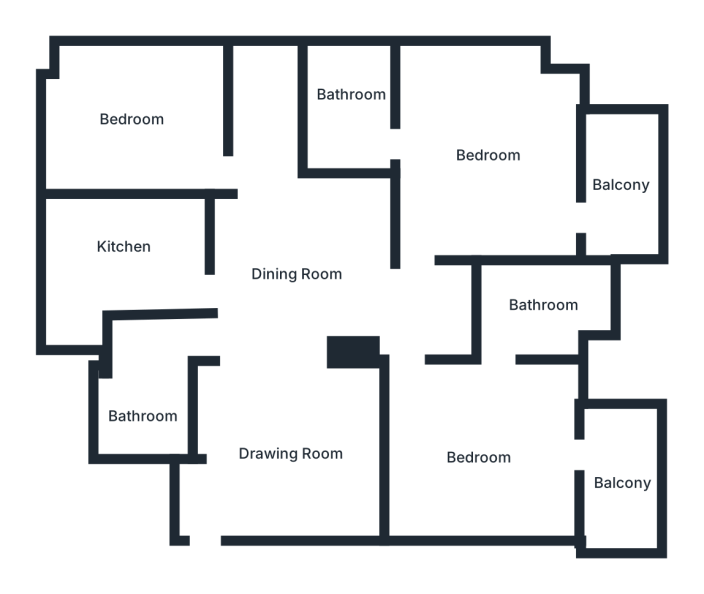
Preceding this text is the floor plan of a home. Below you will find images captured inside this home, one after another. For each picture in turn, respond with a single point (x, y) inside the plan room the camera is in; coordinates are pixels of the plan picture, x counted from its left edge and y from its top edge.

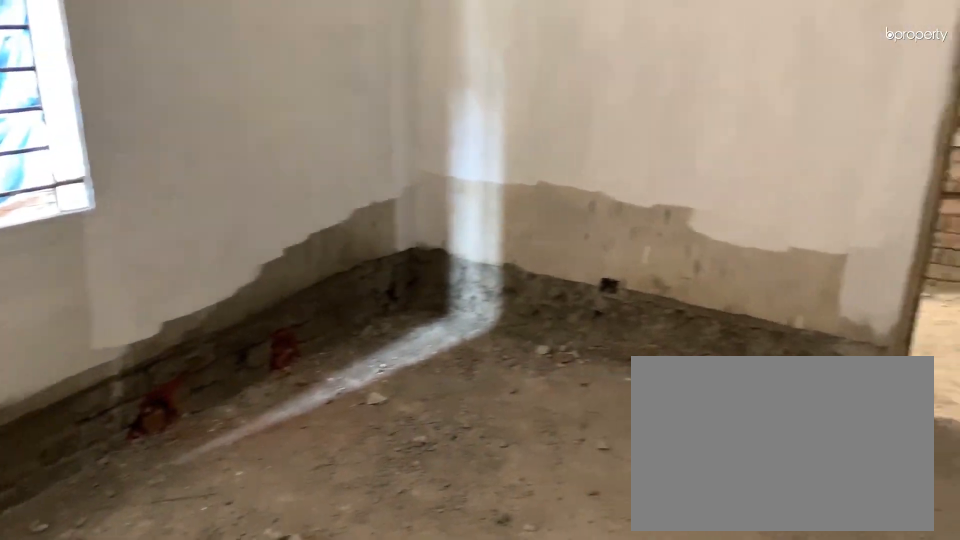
(132, 121)
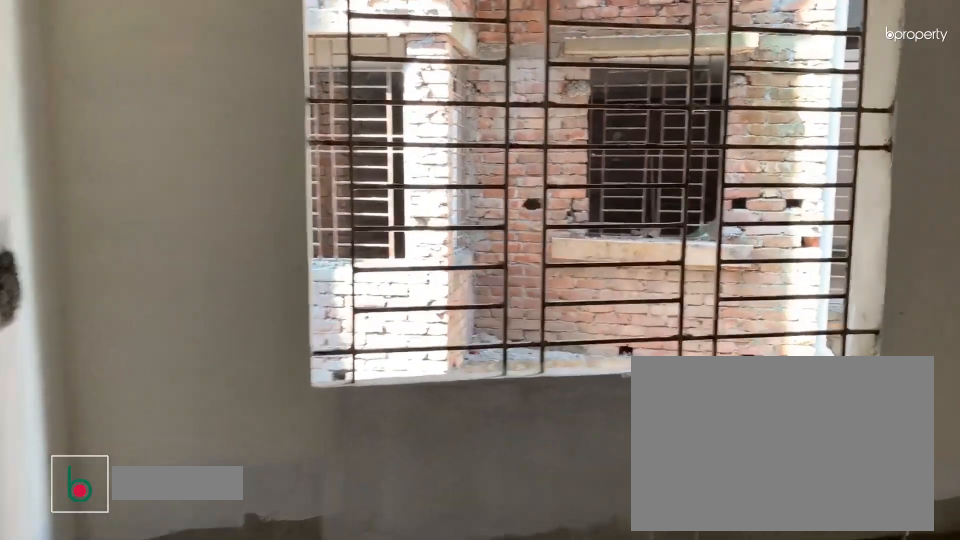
(480, 147)
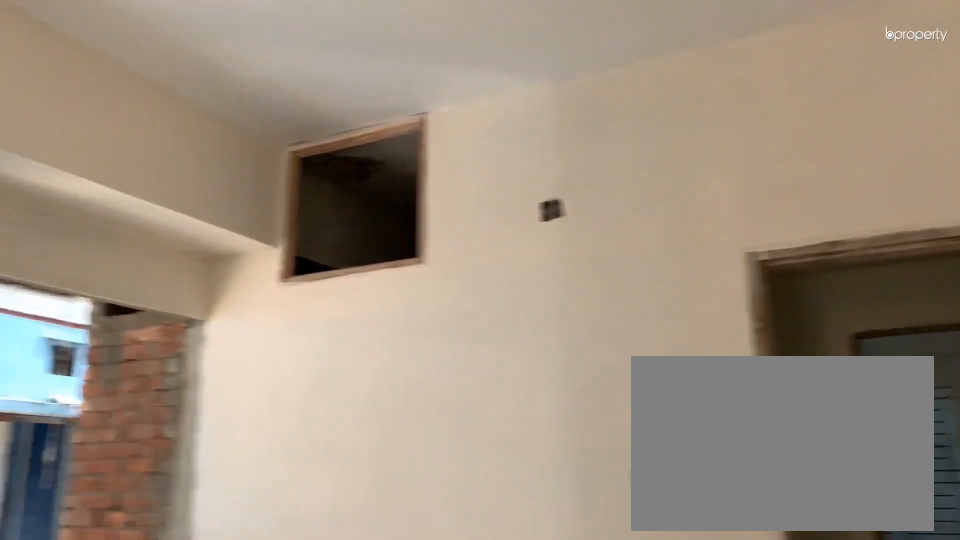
(480, 147)
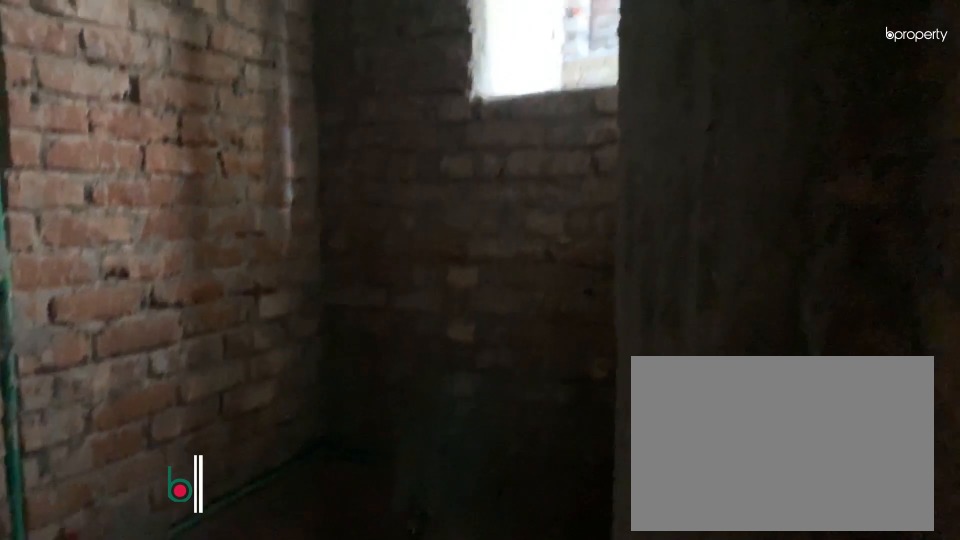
(348, 112)
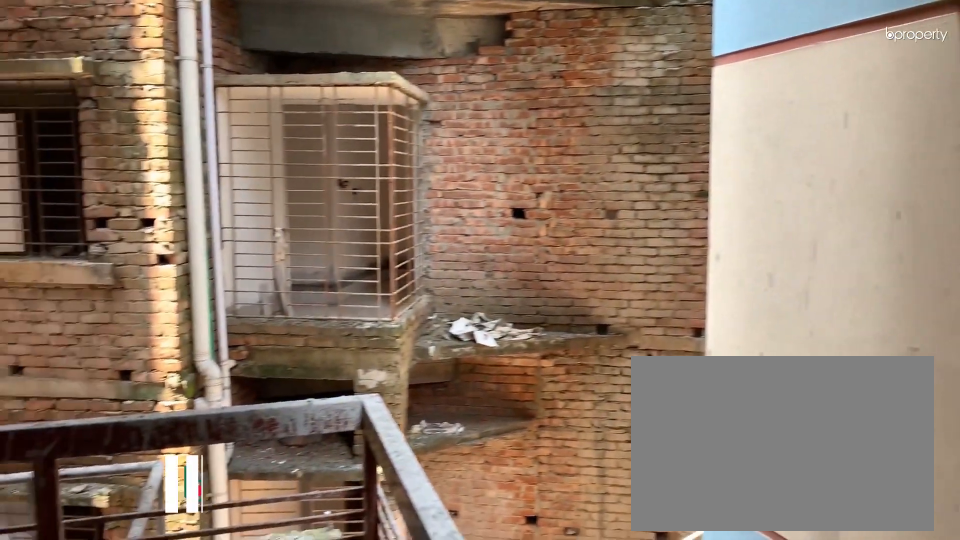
(625, 175)
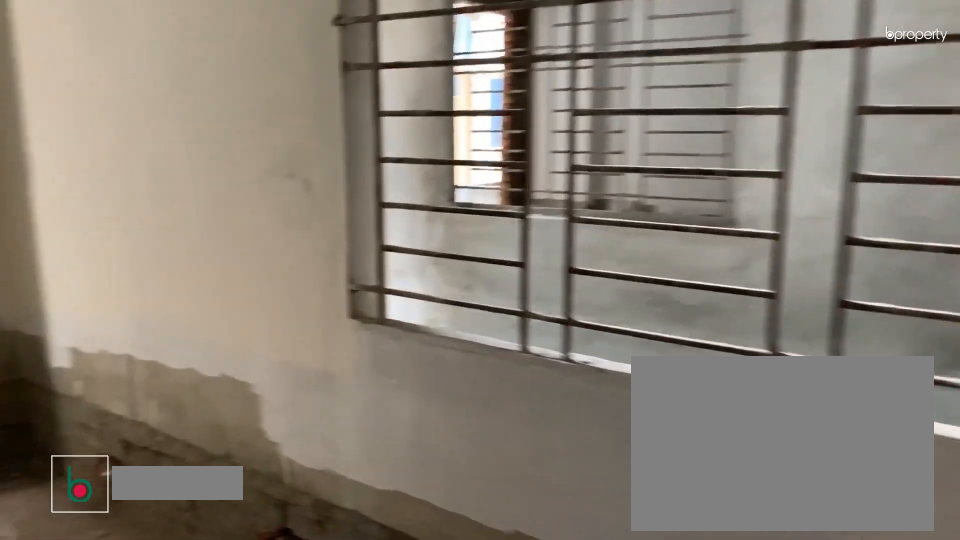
(490, 450)
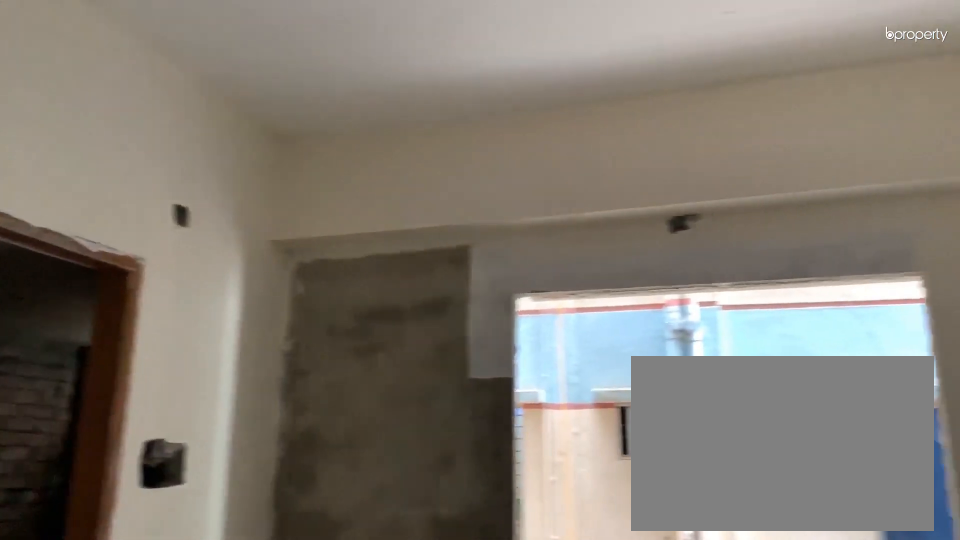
(490, 450)
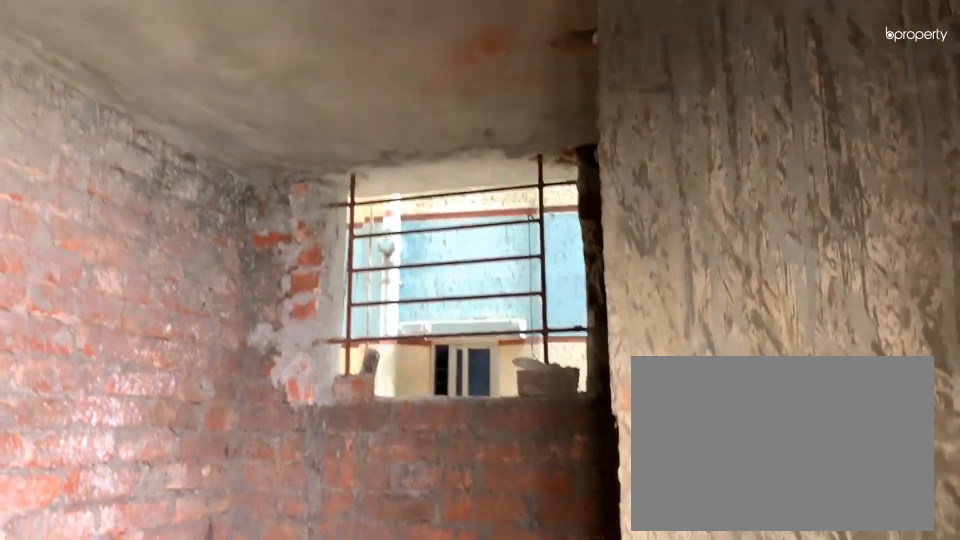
(532, 310)
